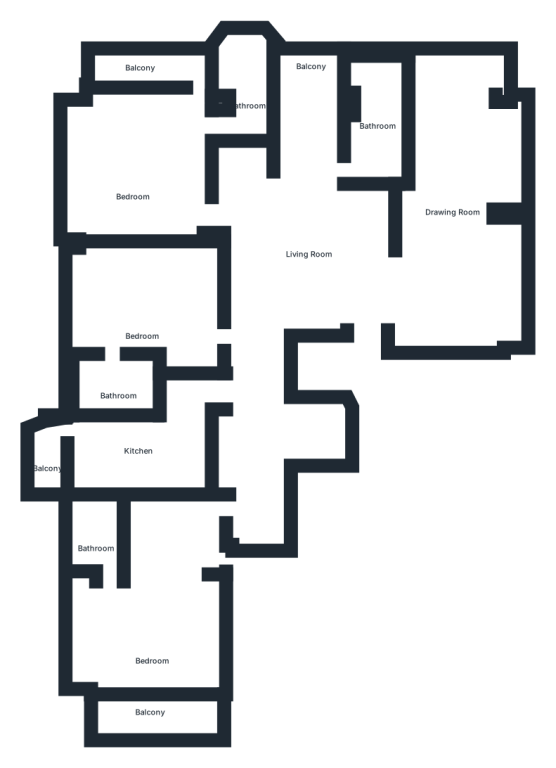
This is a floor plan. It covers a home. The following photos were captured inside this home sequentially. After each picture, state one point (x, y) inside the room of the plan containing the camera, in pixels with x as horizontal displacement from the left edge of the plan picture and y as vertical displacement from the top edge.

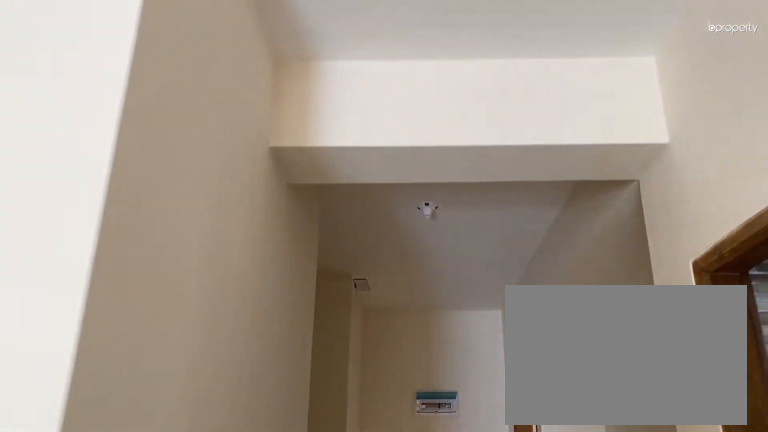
(314, 252)
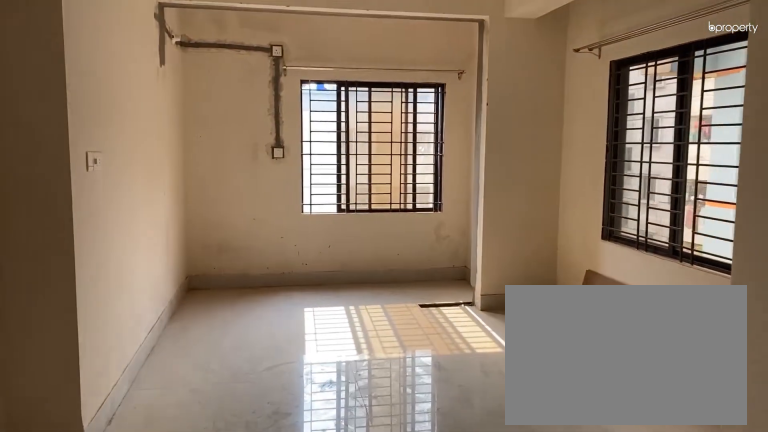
(451, 206)
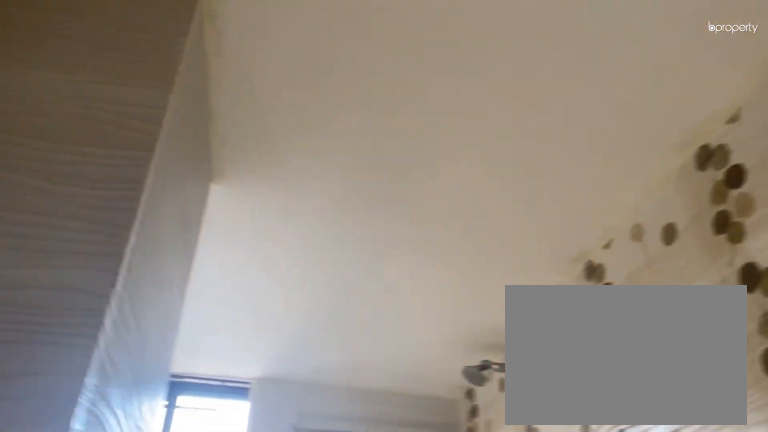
(378, 120)
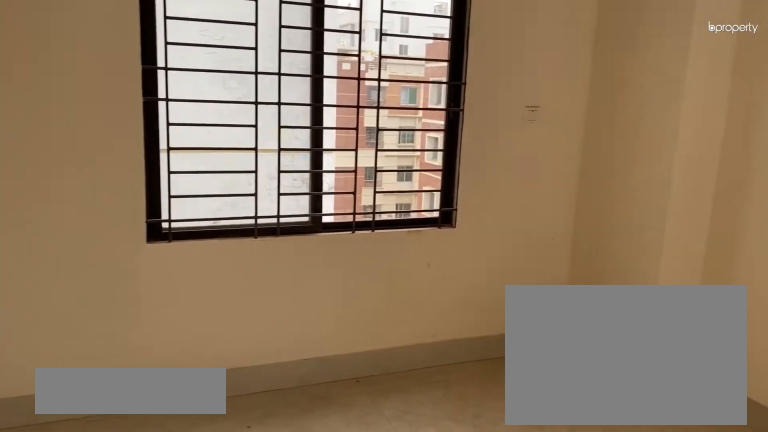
(136, 181)
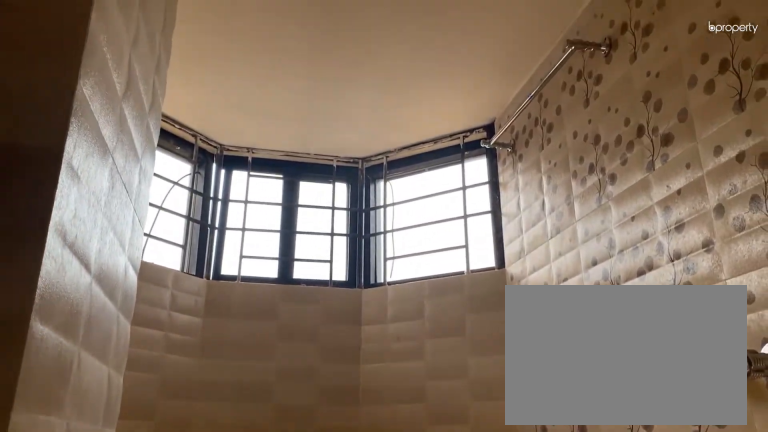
(252, 99)
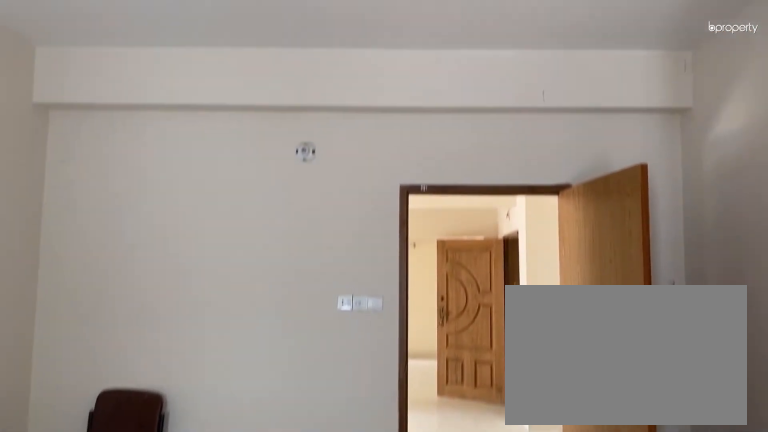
(142, 313)
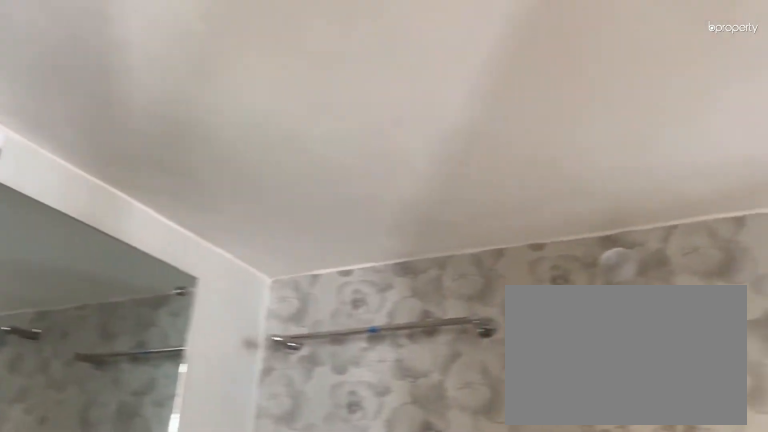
(114, 389)
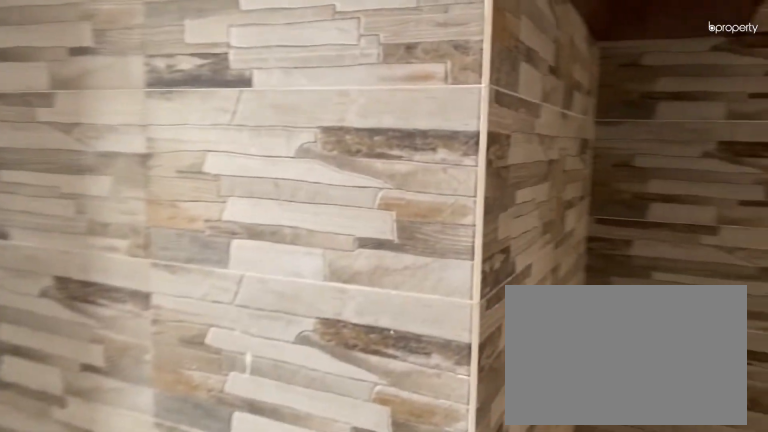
(133, 462)
